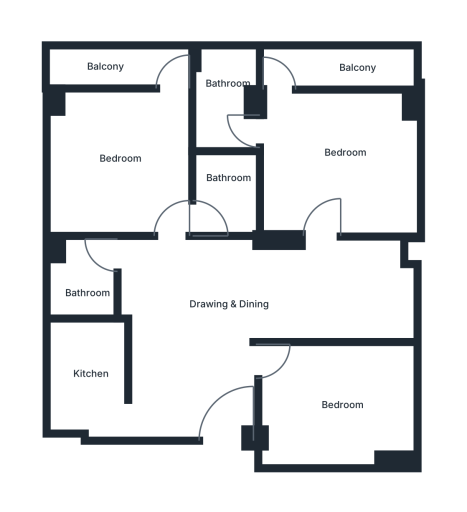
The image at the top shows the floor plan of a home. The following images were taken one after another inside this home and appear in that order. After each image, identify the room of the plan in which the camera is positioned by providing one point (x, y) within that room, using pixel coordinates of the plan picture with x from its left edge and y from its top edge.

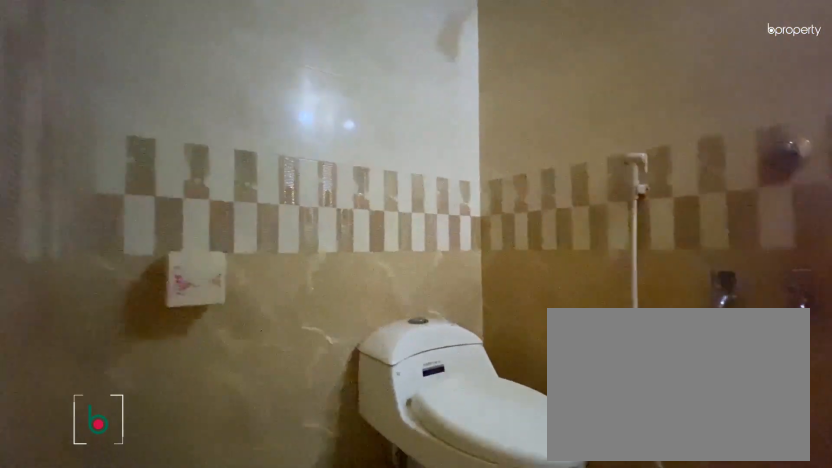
(226, 200)
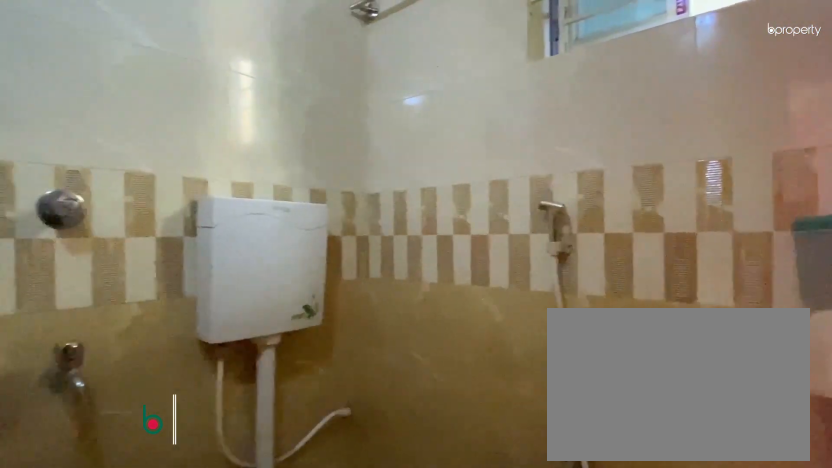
(87, 267)
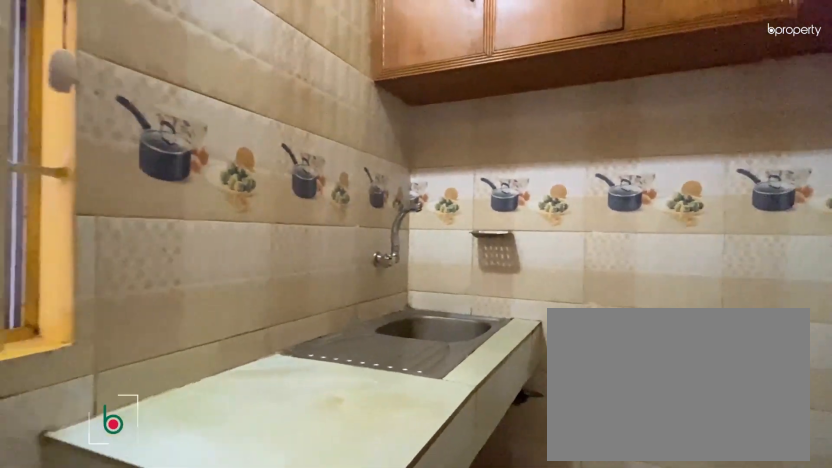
(89, 373)
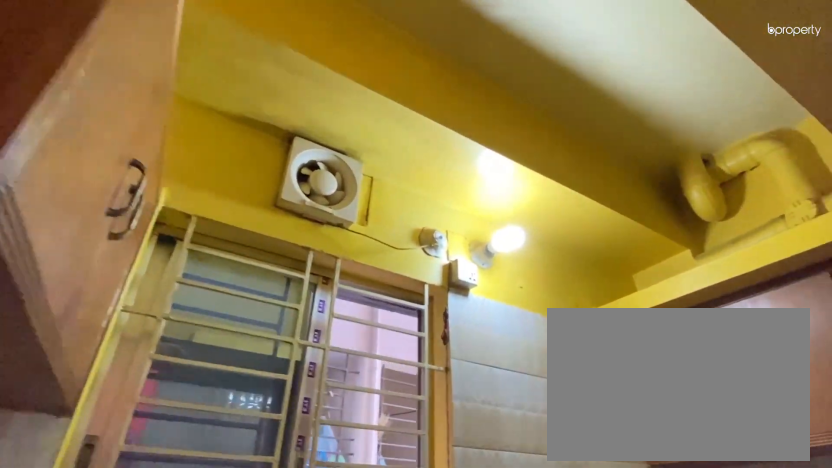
(89, 373)
